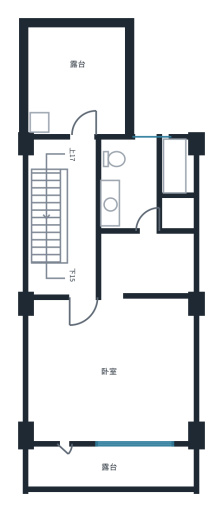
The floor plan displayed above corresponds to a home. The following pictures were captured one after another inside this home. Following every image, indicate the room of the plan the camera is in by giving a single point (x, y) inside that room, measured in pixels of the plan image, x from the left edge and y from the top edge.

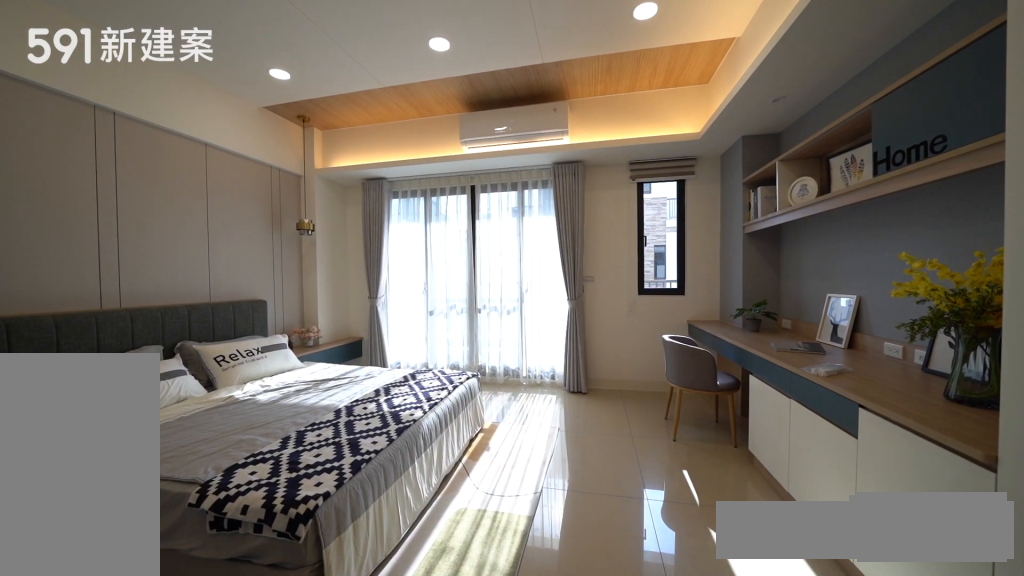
(111, 370)
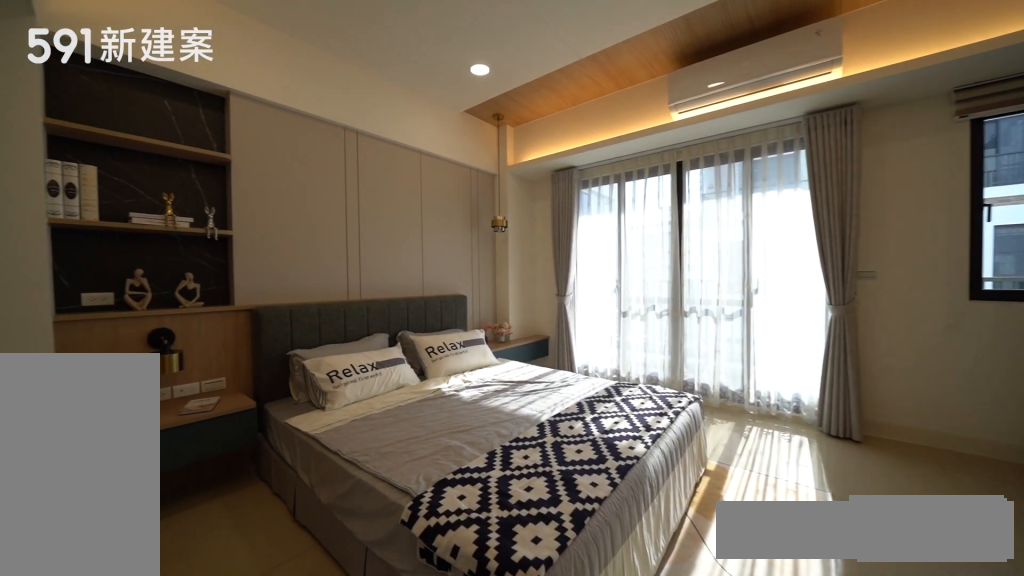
(111, 370)
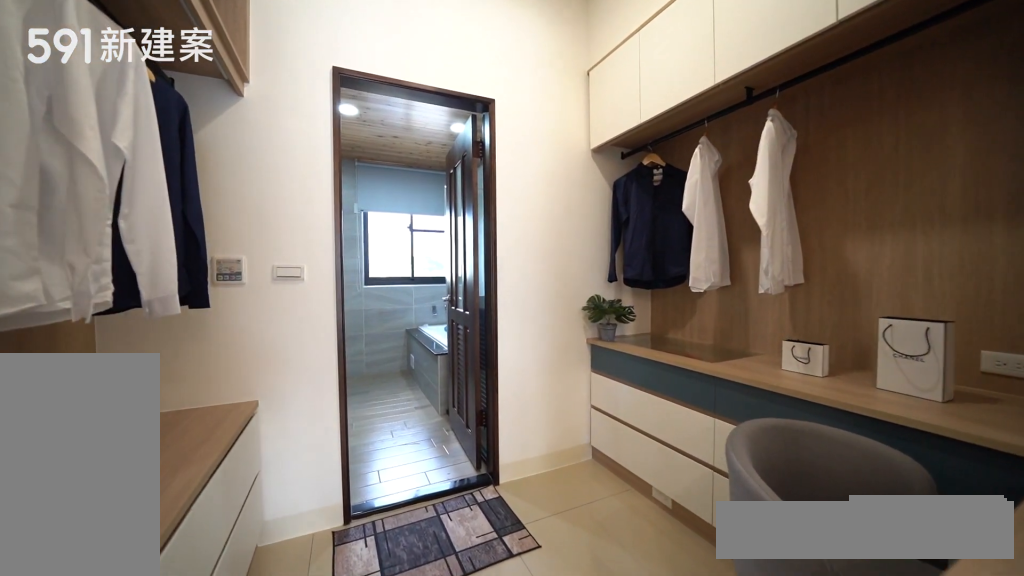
(147, 264)
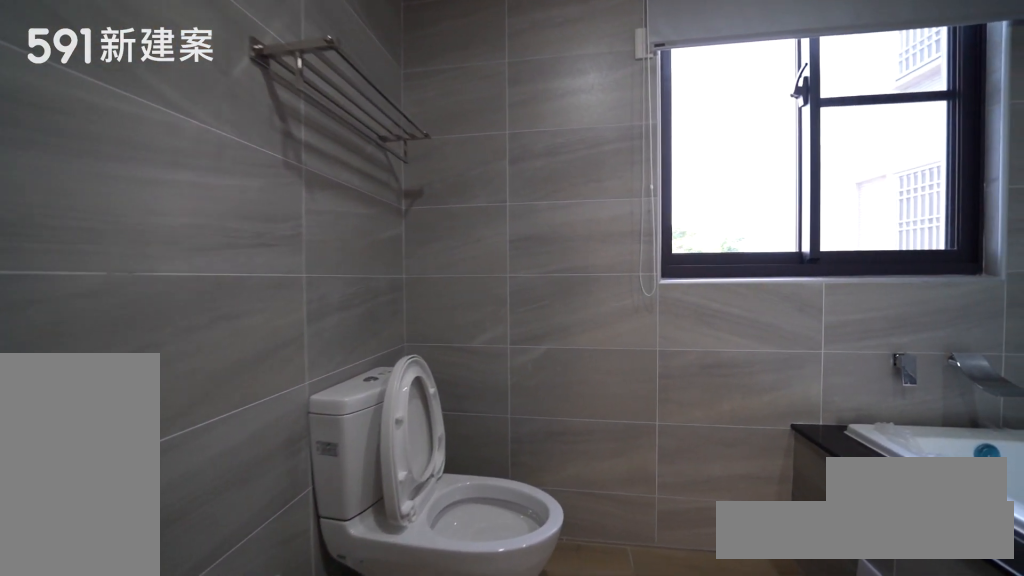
(174, 167)
